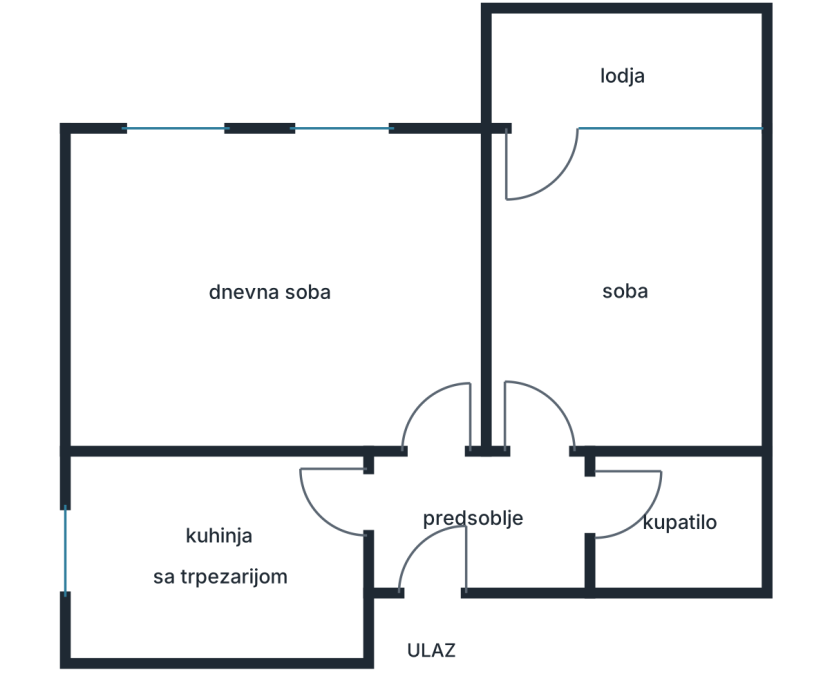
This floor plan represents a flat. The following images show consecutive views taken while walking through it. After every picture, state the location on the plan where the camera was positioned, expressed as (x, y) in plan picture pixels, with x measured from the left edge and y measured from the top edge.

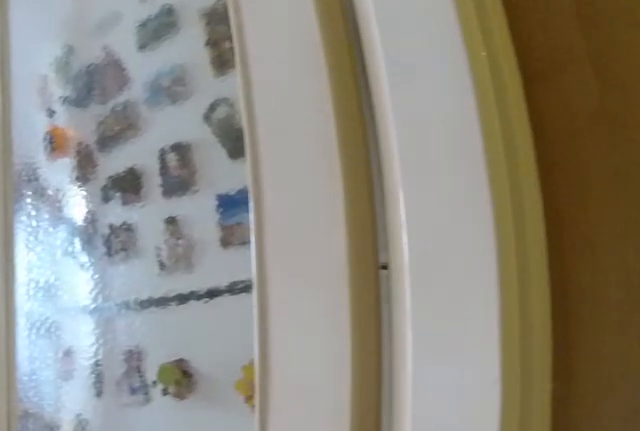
(402, 540)
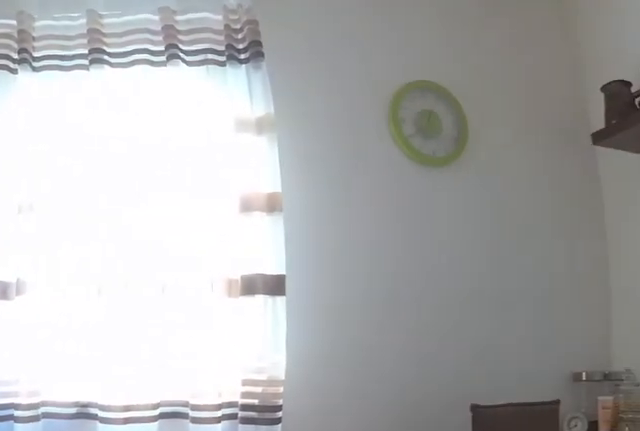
(221, 534)
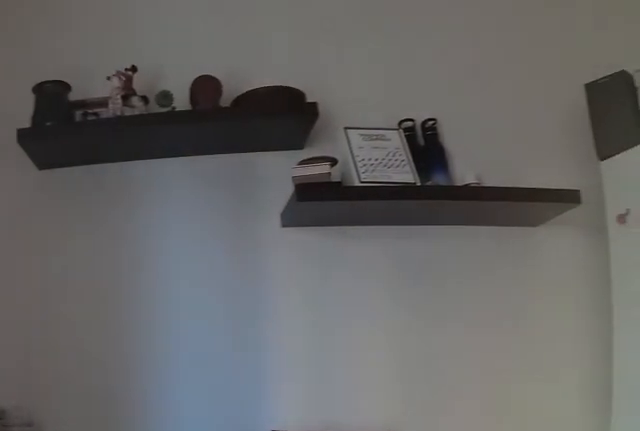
(143, 562)
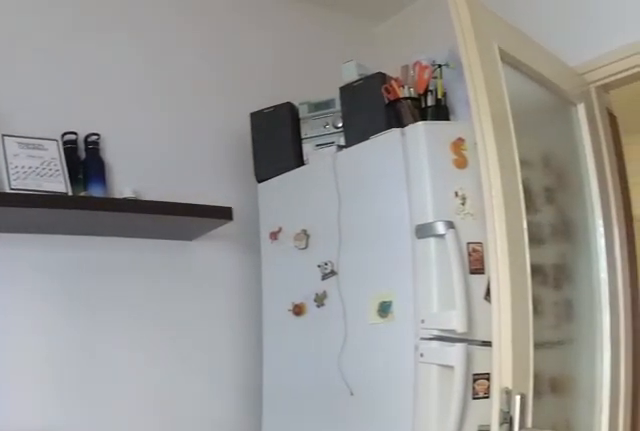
(134, 565)
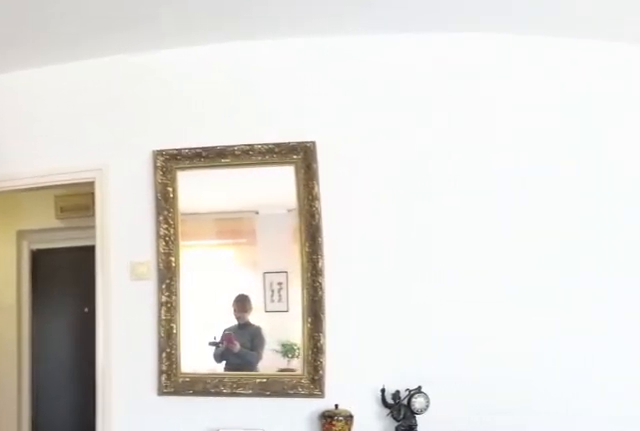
(346, 301)
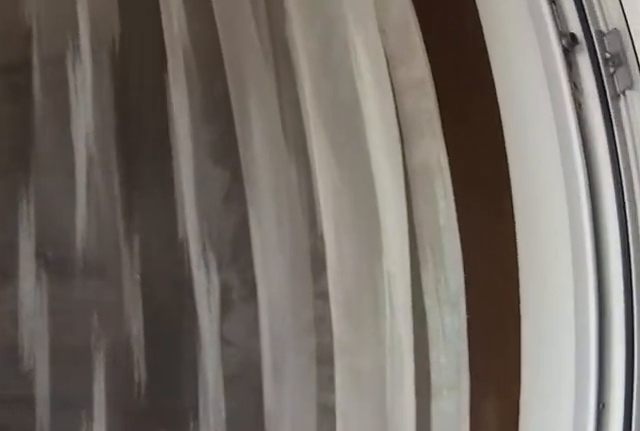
(560, 89)
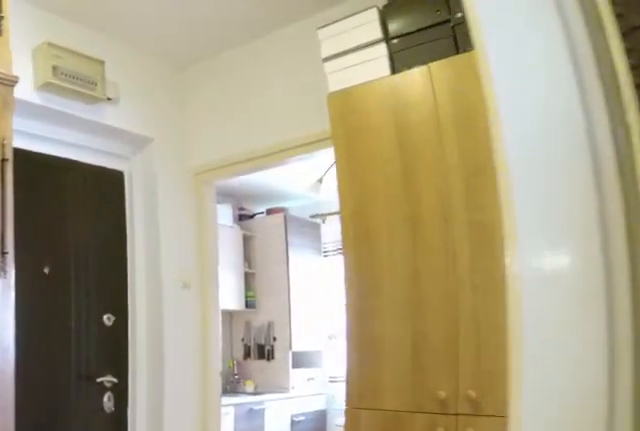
(558, 421)
